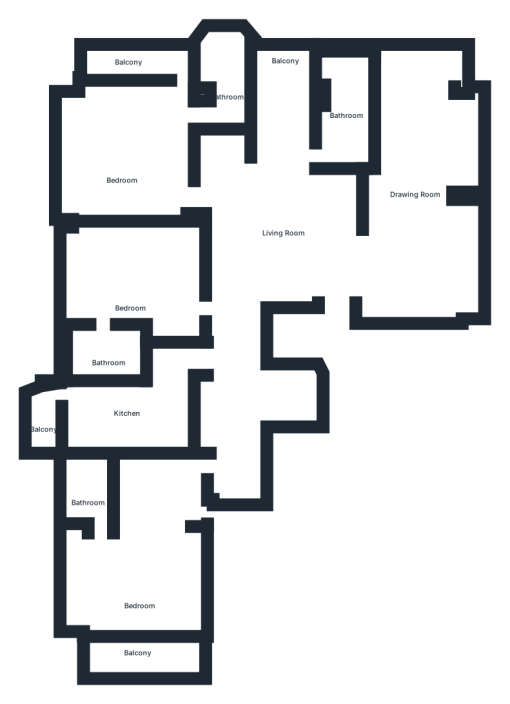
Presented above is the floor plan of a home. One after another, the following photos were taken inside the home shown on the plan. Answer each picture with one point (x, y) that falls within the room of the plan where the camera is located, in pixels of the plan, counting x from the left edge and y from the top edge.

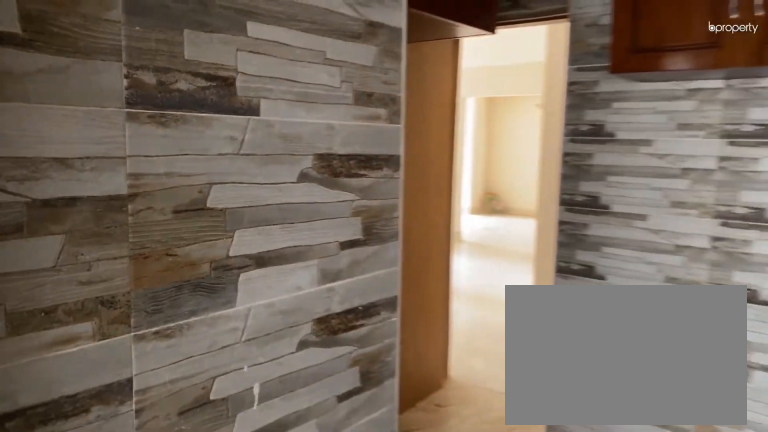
(122, 424)
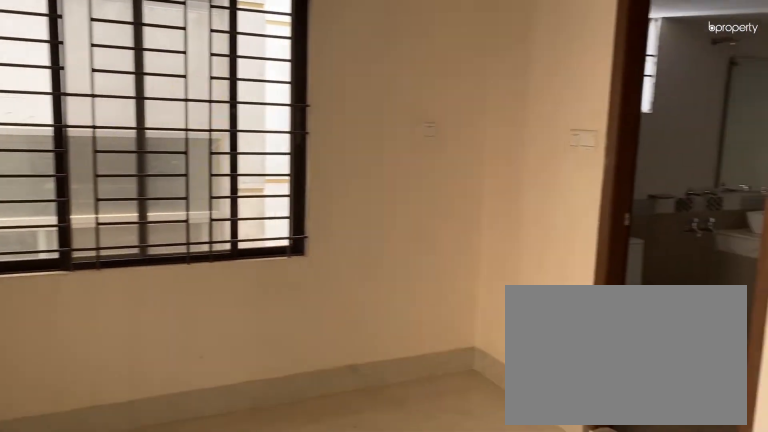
(140, 571)
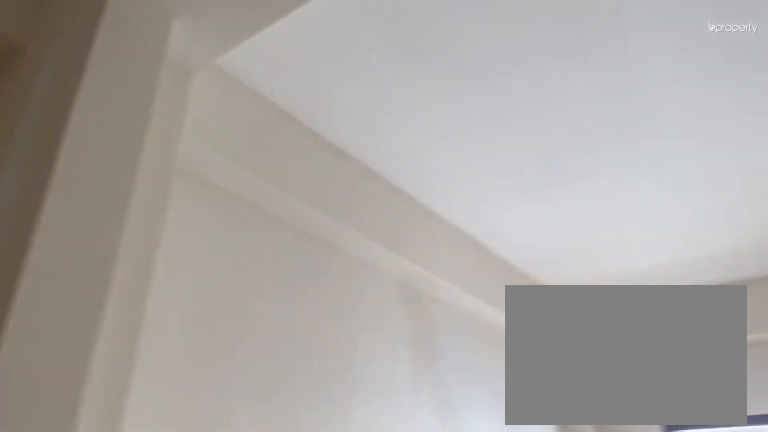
(140, 571)
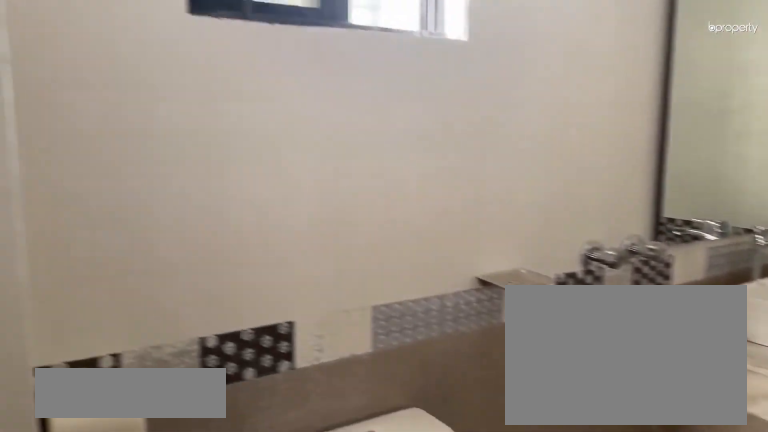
(91, 493)
